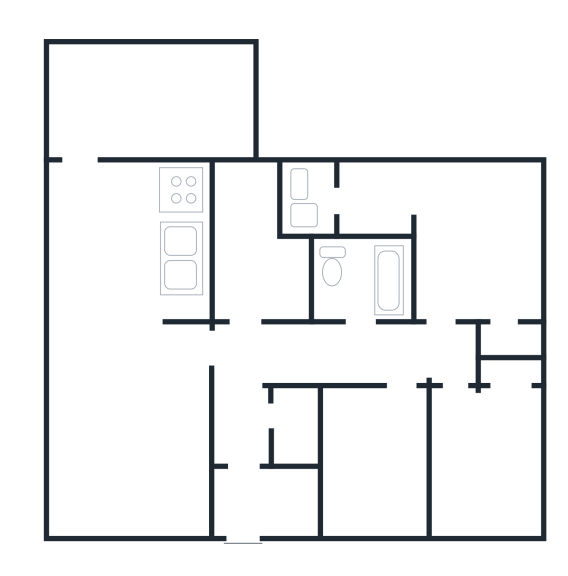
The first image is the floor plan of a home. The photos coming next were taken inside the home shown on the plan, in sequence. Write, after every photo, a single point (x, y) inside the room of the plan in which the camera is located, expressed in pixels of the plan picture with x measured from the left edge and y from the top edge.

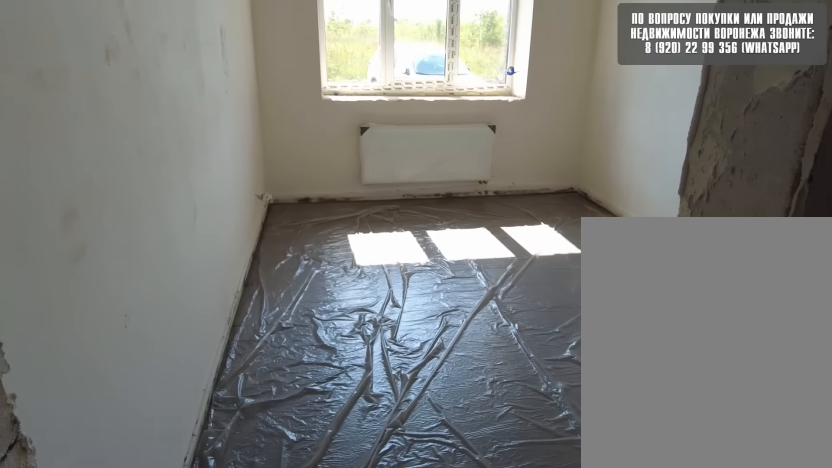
(391, 455)
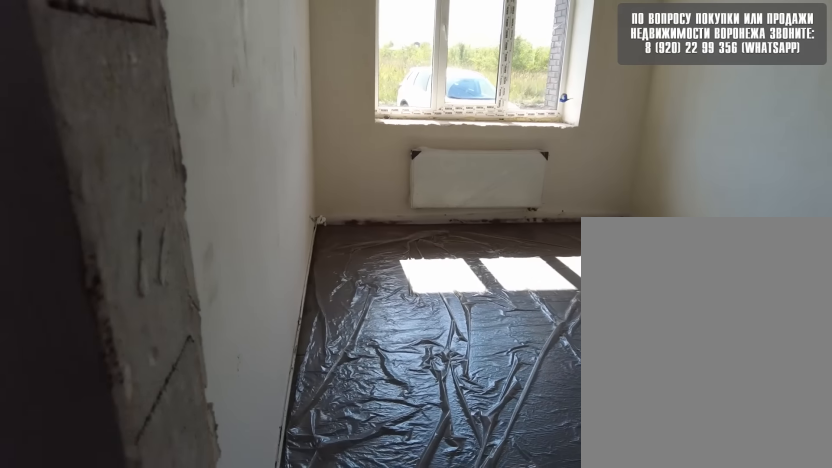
(392, 457)
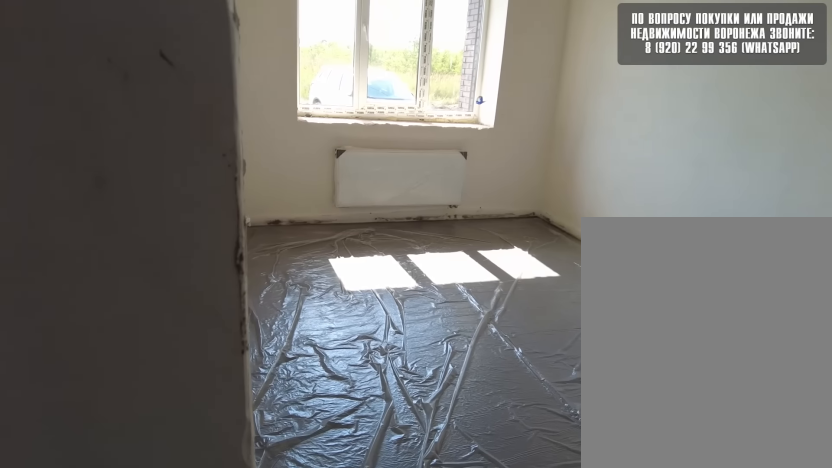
(392, 455)
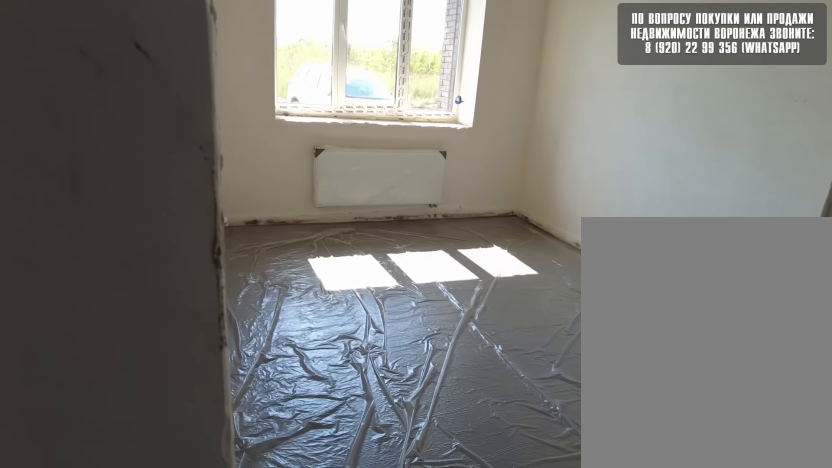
(392, 457)
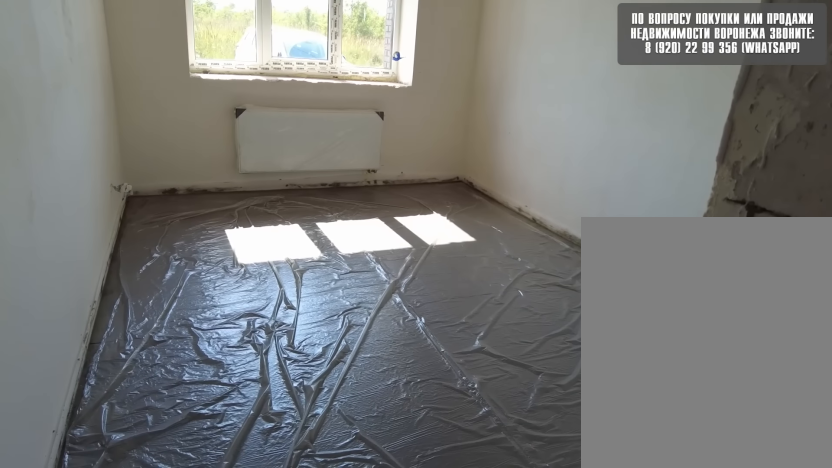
(393, 455)
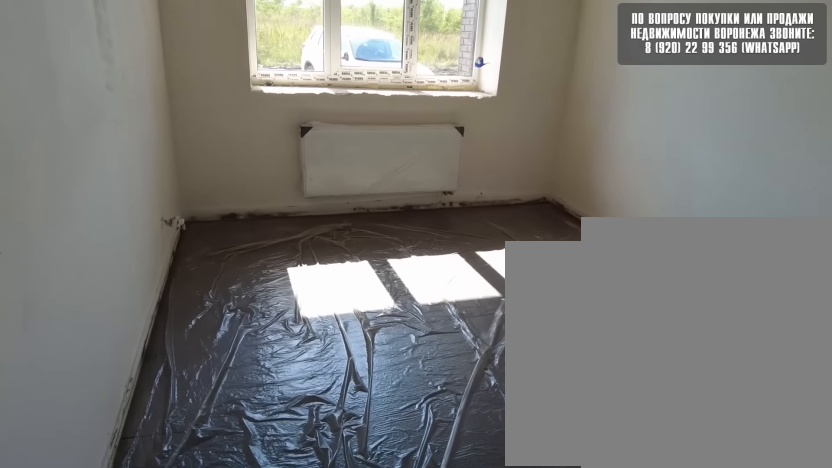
(392, 457)
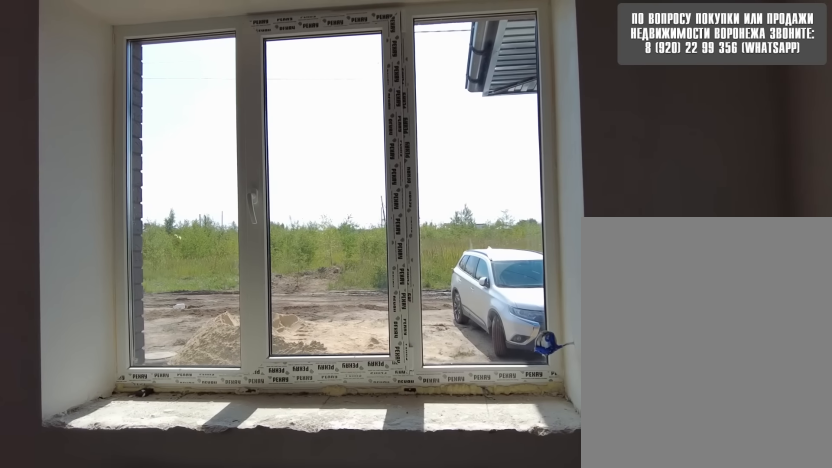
(395, 430)
